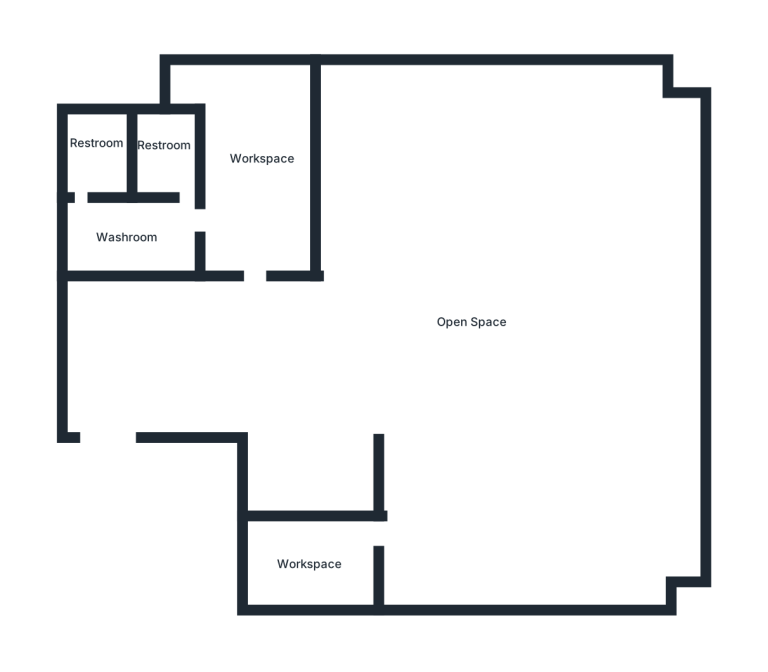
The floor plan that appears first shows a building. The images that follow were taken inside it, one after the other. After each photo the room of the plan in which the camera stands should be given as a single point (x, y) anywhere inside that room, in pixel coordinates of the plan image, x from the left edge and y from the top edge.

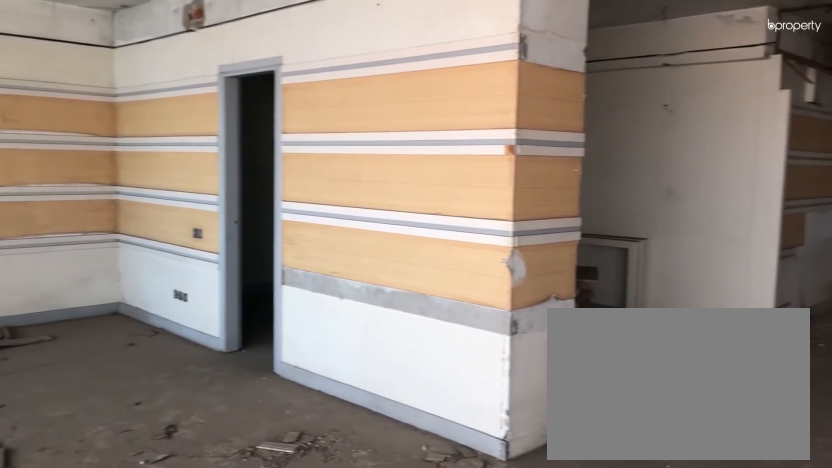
(523, 454)
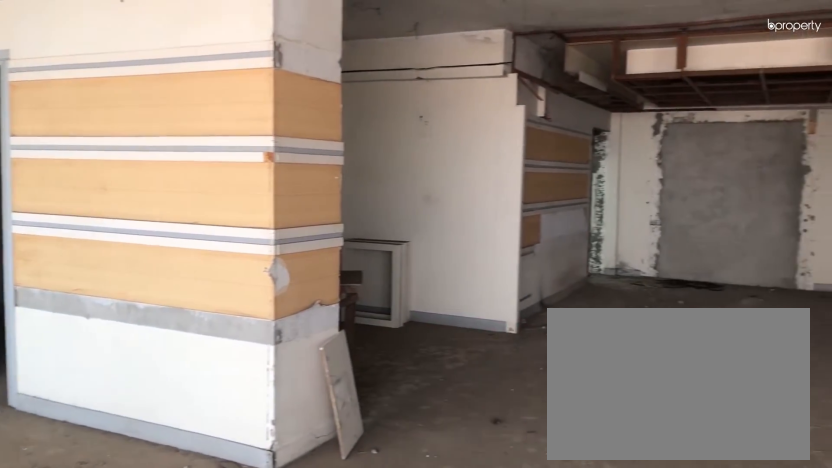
(523, 454)
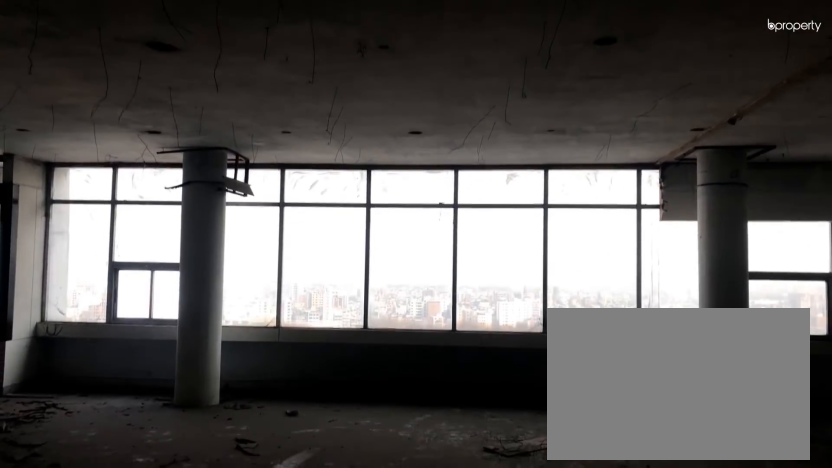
(478, 300)
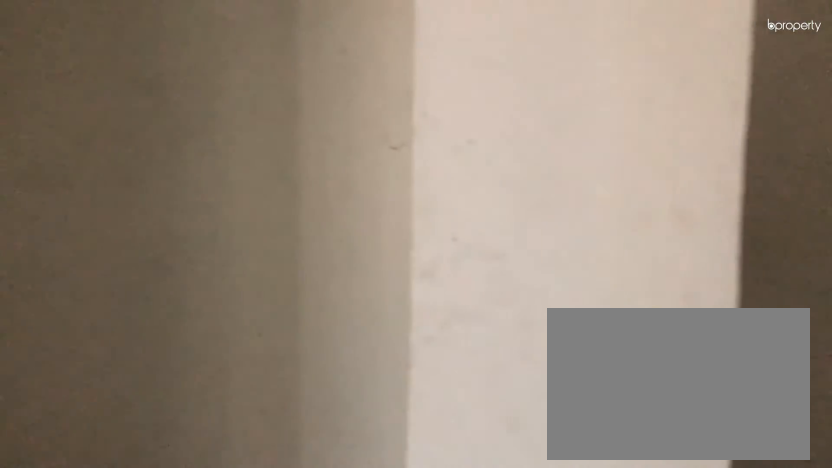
(314, 567)
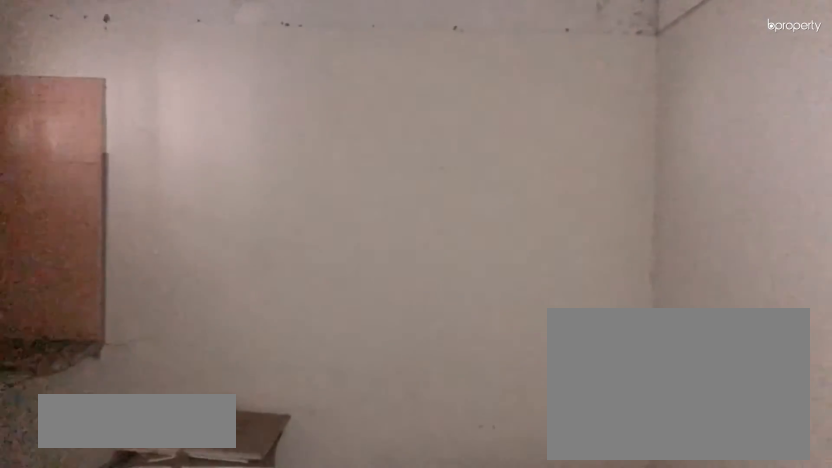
(252, 181)
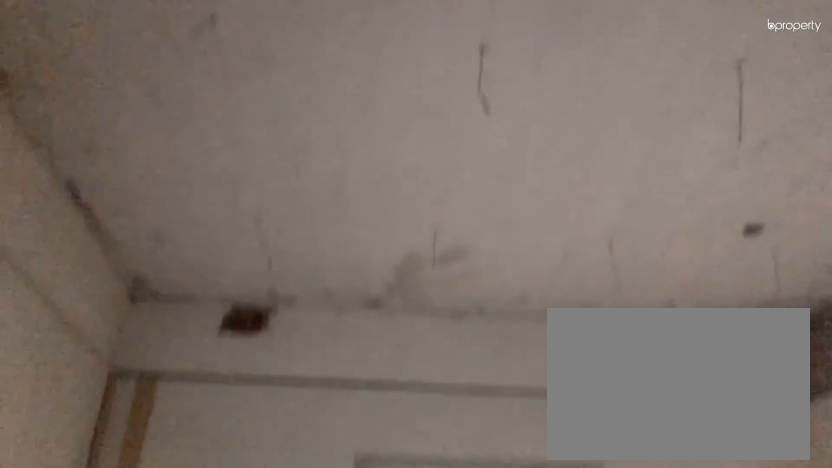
(252, 181)
